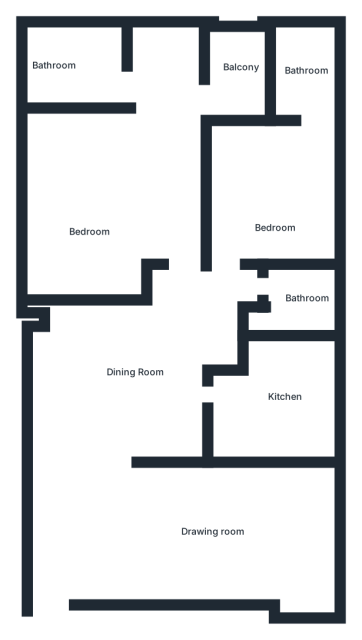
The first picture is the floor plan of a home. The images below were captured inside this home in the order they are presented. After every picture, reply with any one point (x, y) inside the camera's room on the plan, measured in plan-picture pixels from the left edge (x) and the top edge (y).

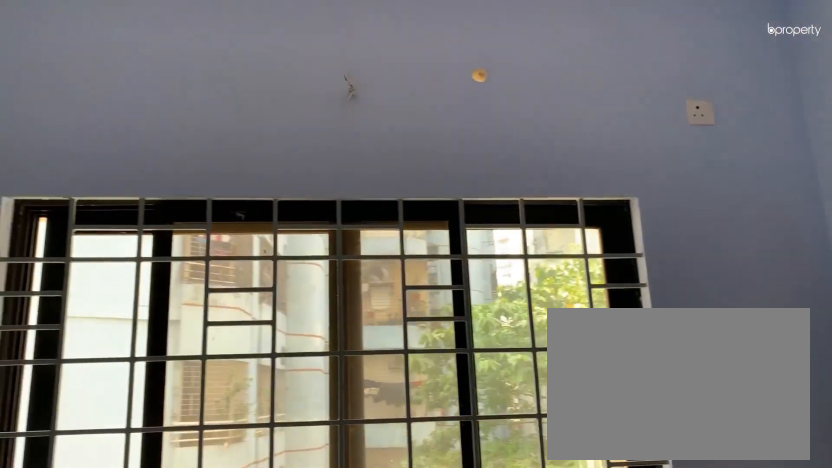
(275, 202)
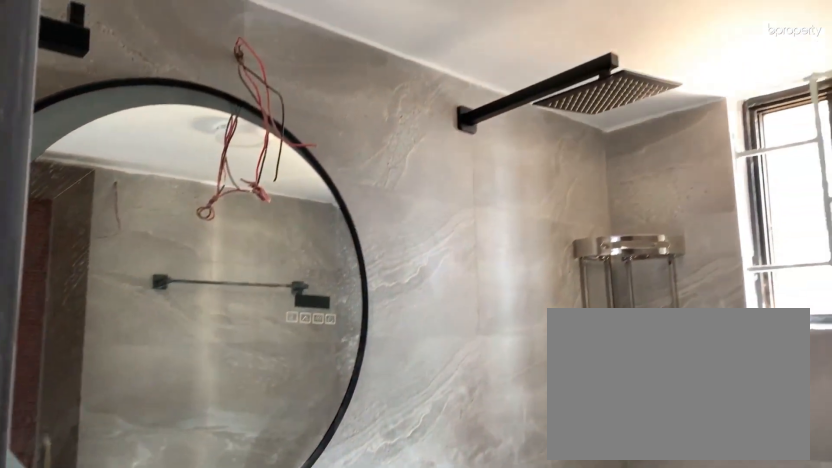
(305, 76)
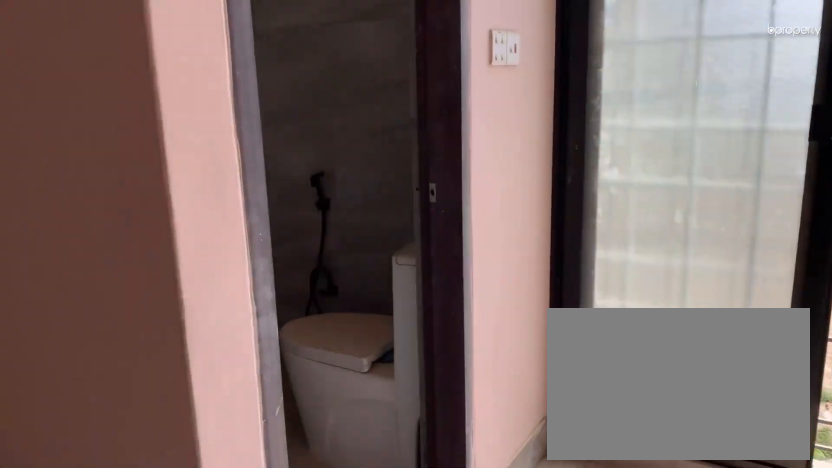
(88, 199)
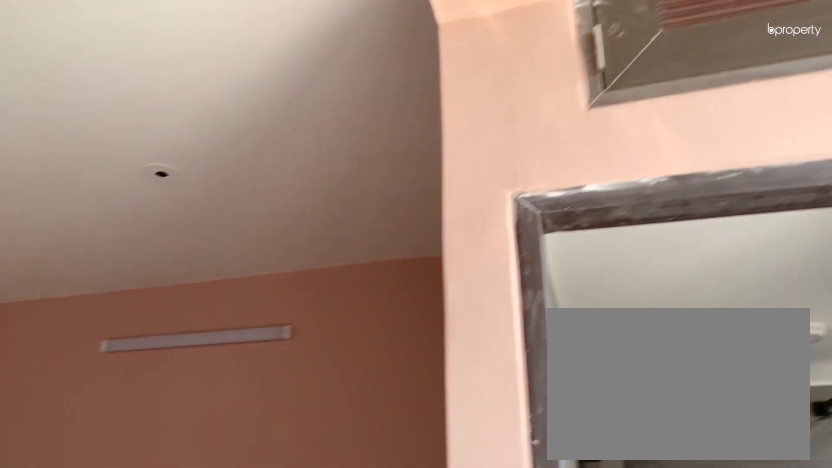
(88, 198)
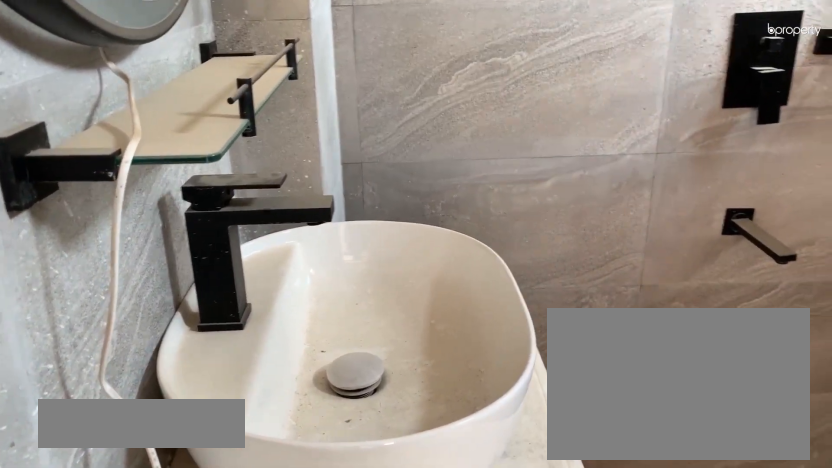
(61, 75)
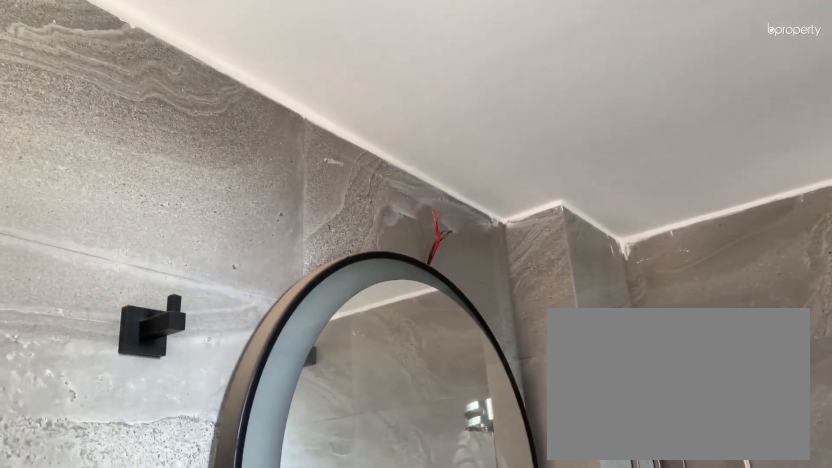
(61, 75)
